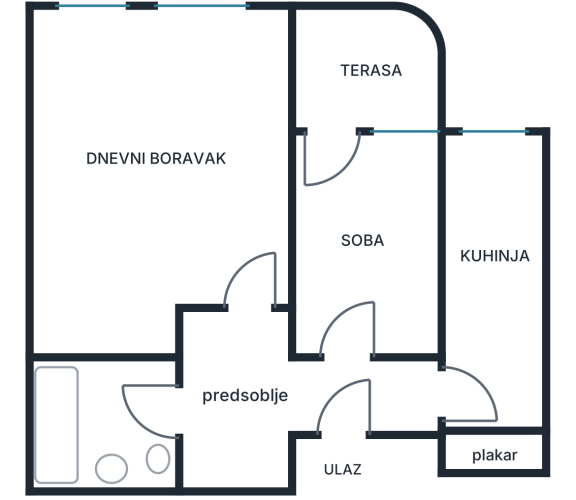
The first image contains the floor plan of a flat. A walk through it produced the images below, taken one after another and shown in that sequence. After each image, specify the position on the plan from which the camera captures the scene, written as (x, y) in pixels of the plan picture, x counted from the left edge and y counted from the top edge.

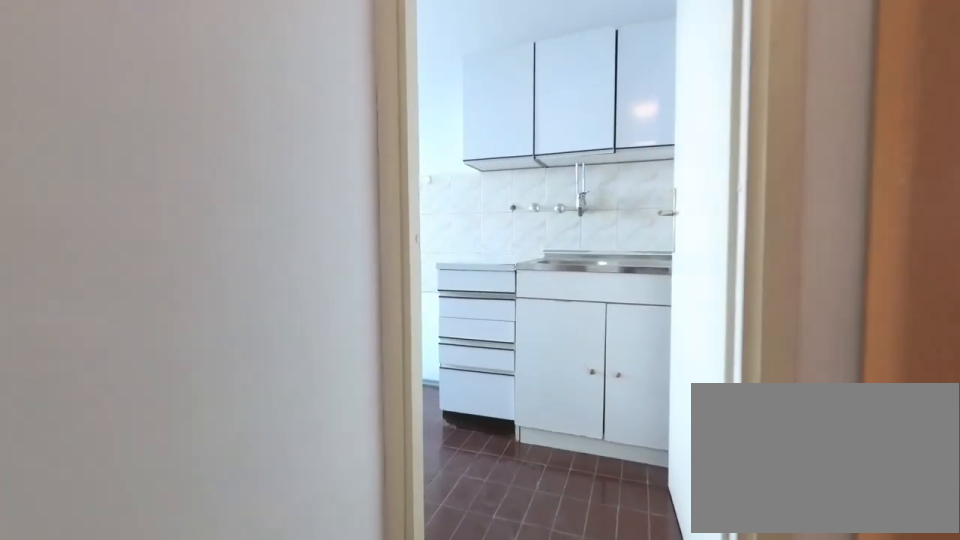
(382, 402)
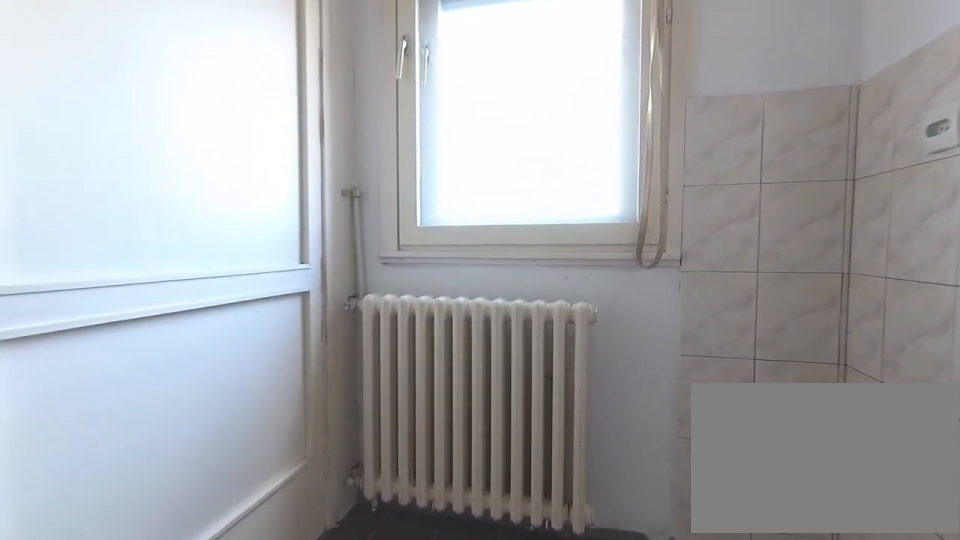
(492, 245)
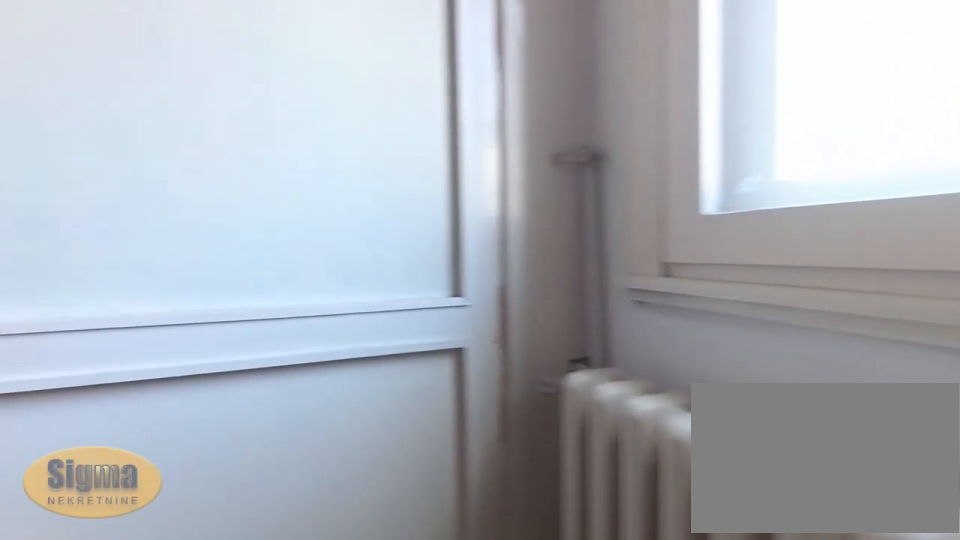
(507, 183)
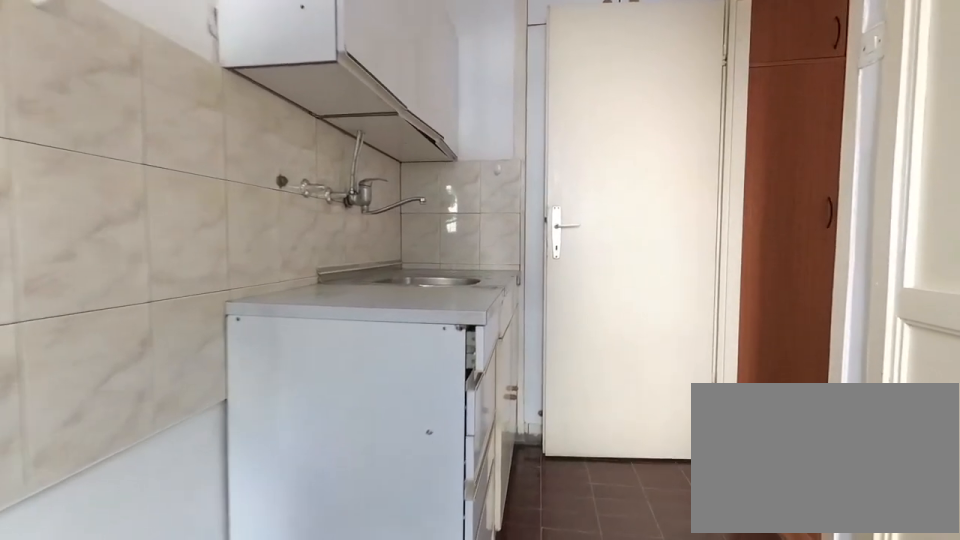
(491, 257)
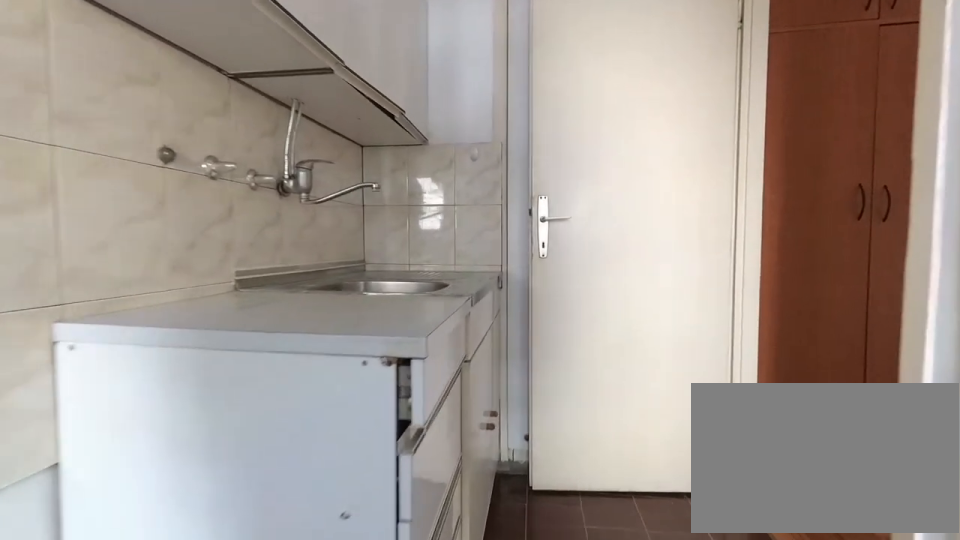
(491, 284)
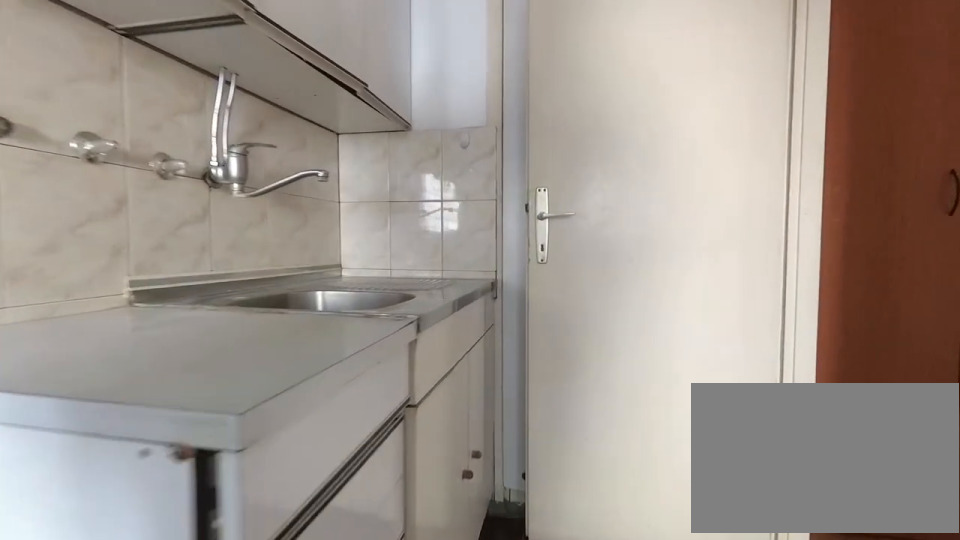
(490, 311)
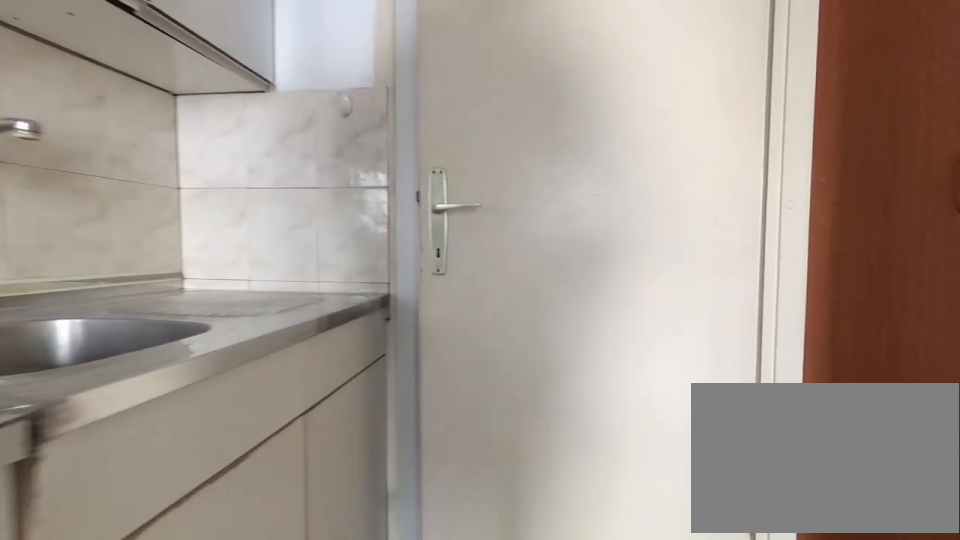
(491, 351)
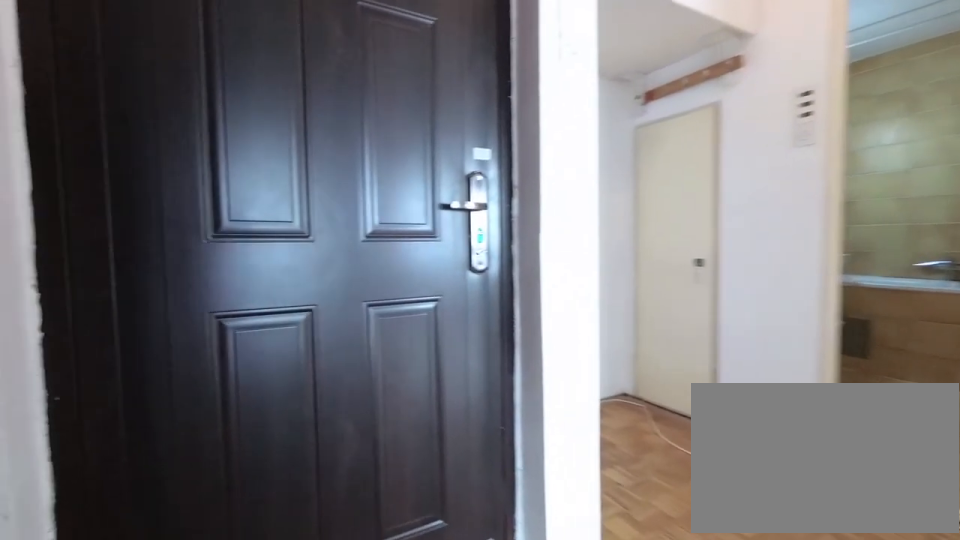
(373, 387)
